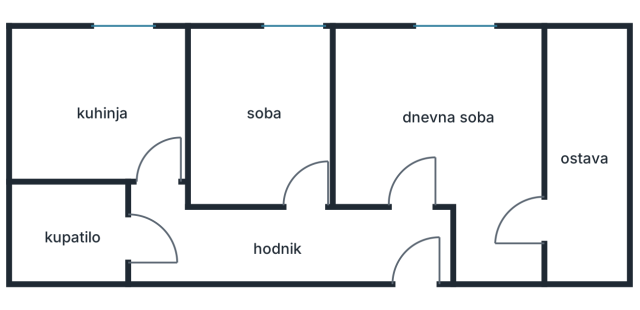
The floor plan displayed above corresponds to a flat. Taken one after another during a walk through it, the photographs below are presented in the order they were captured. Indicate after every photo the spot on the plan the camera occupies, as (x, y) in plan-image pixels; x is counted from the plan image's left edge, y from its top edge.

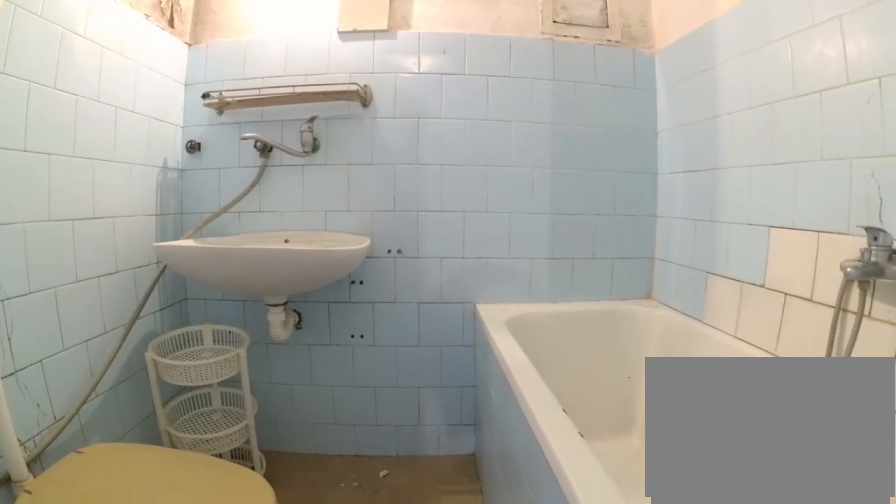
(122, 227)
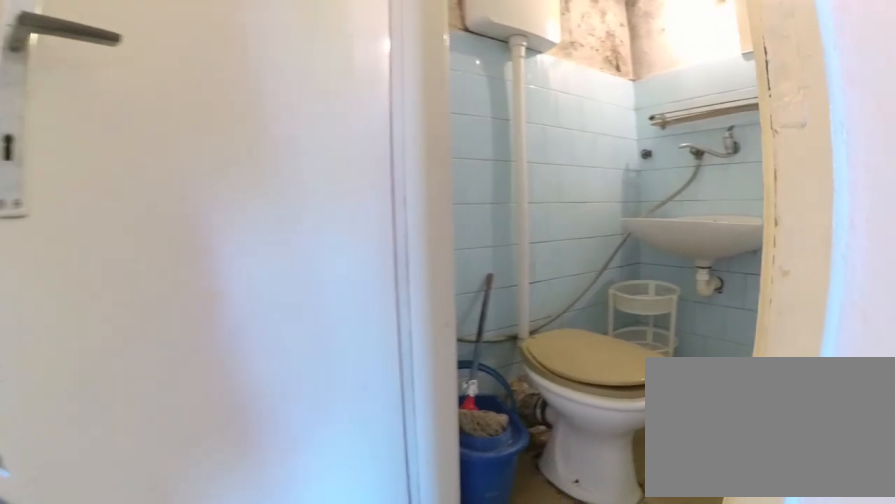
(150, 214)
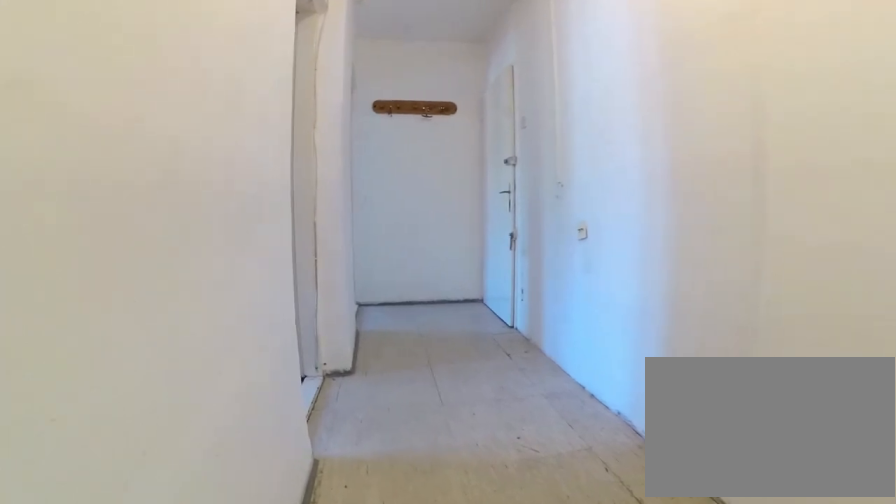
(166, 245)
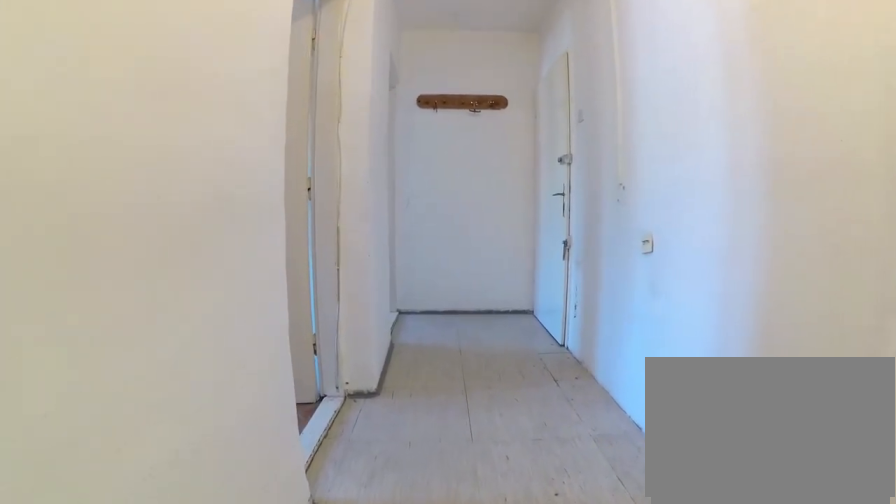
(195, 245)
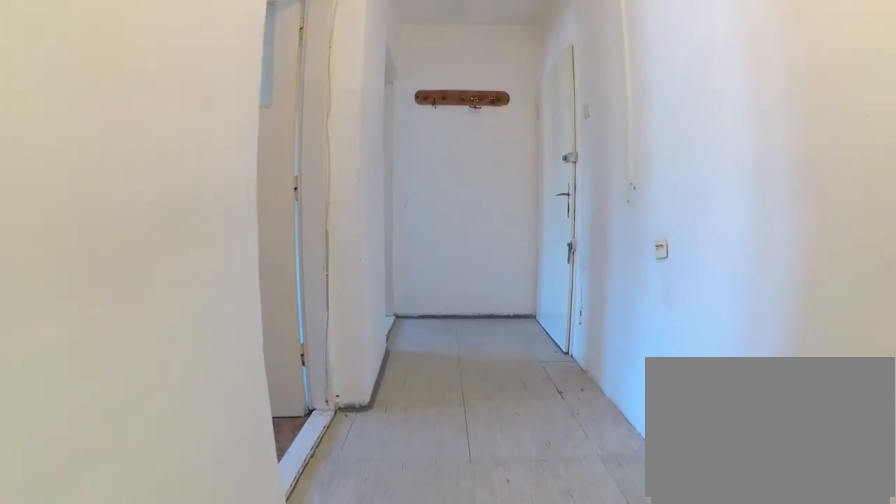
(205, 245)
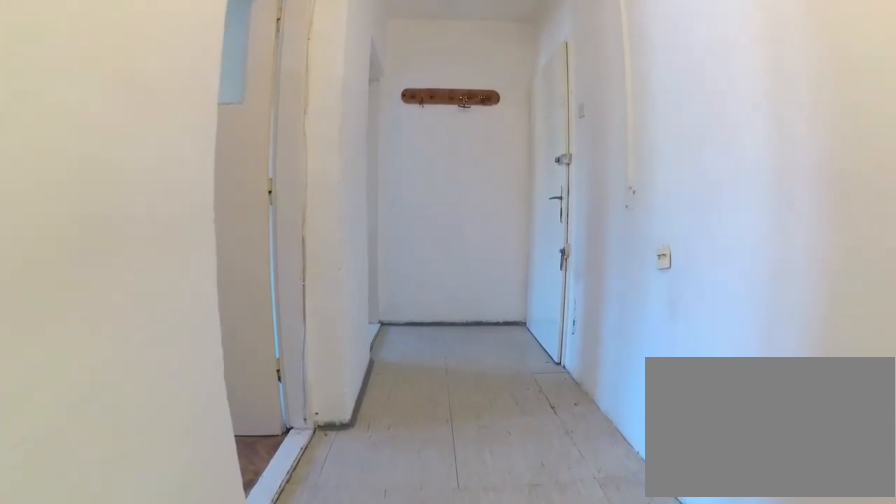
(215, 246)
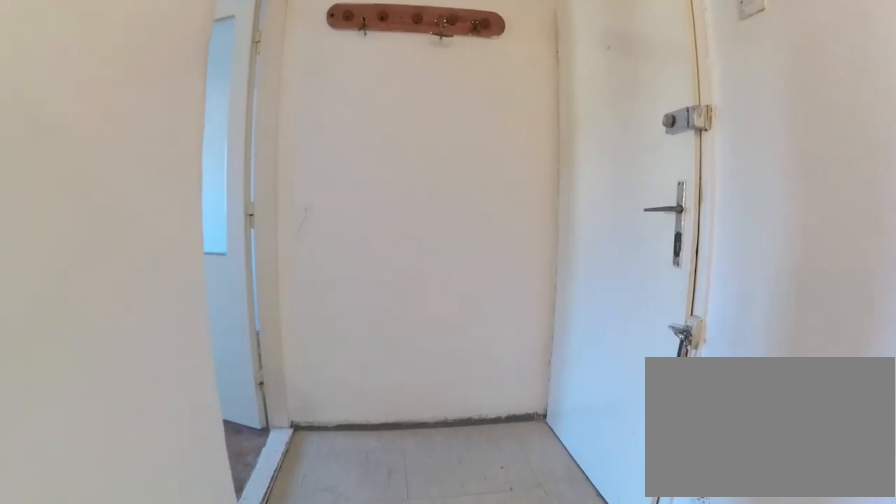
(348, 245)
